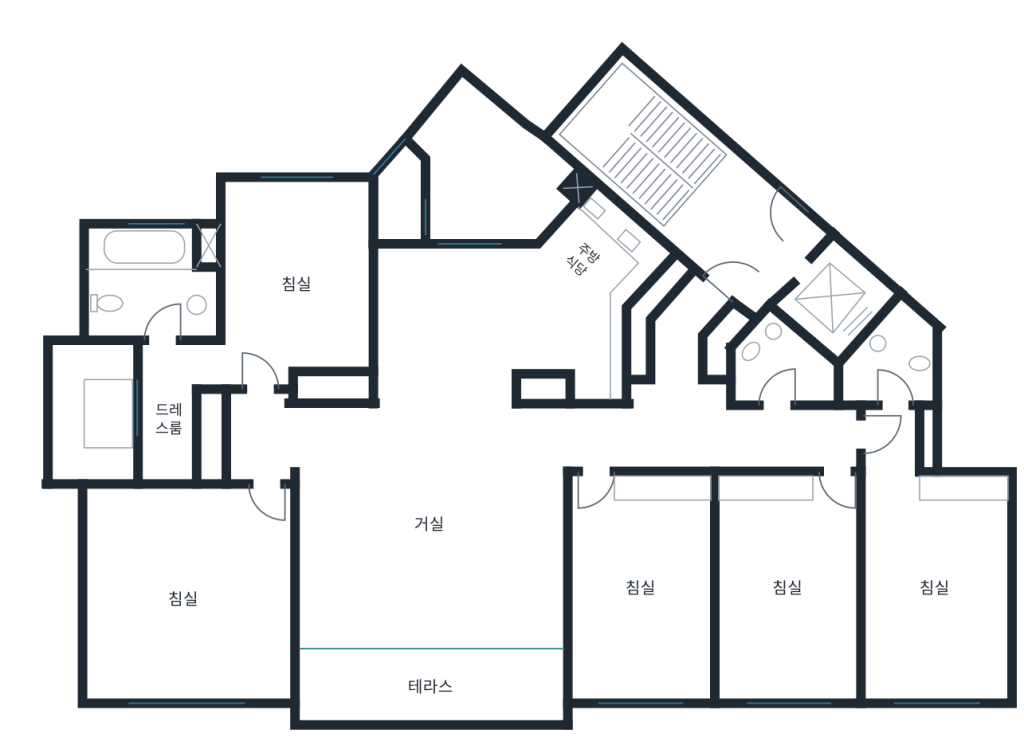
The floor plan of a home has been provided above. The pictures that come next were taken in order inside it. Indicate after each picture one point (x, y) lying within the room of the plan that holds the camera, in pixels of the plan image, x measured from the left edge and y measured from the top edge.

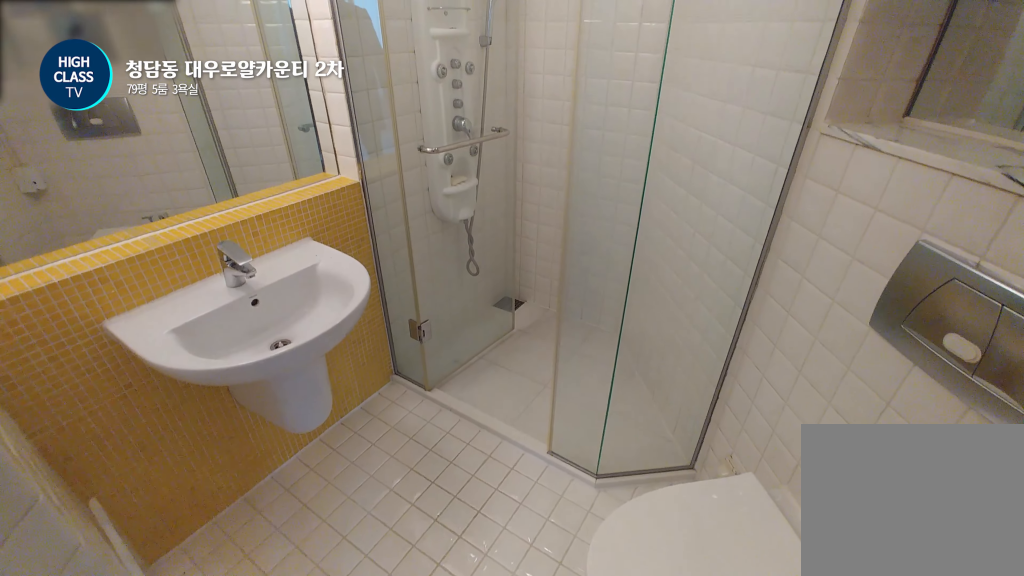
(891, 360)
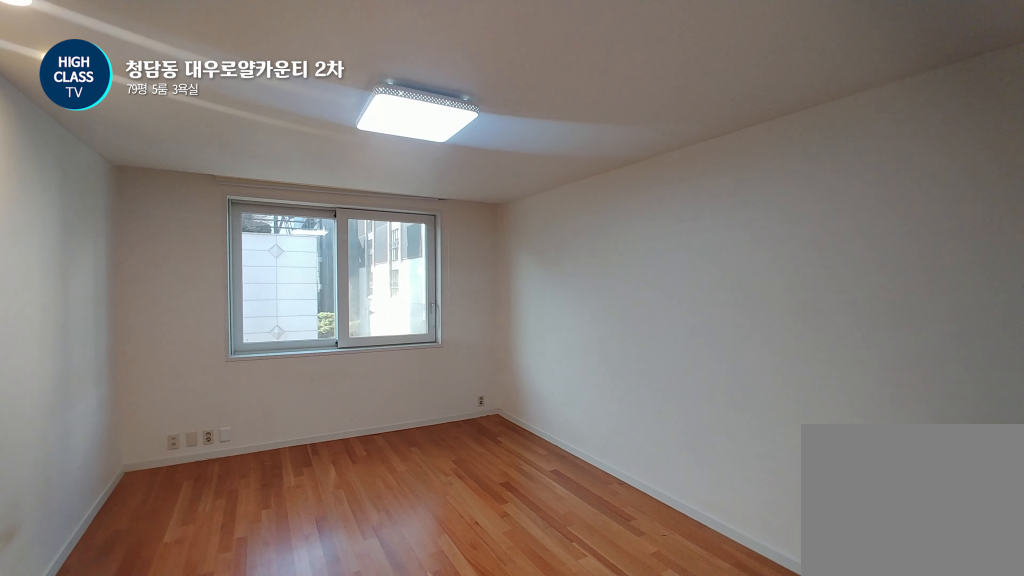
(792, 589)
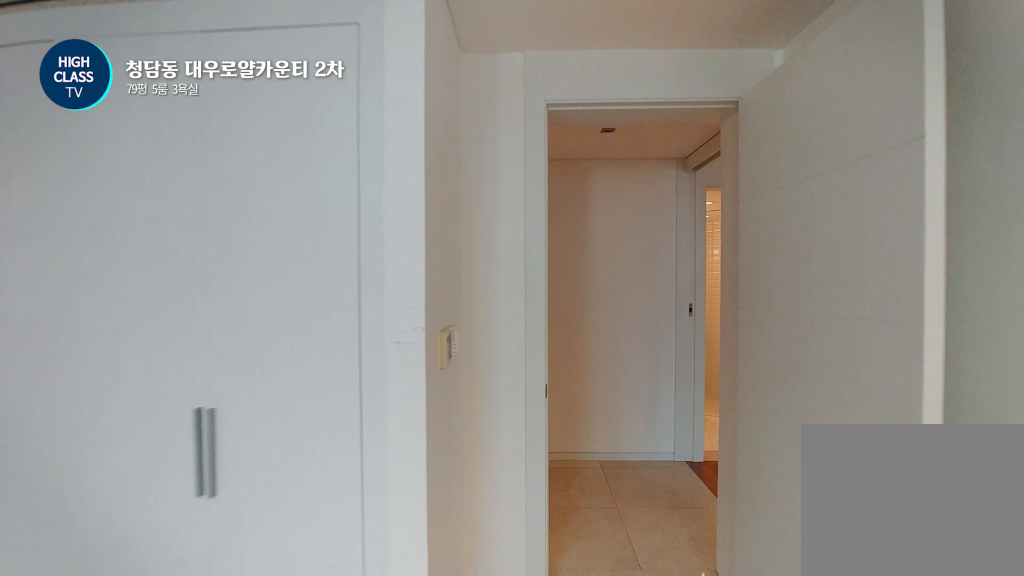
(792, 589)
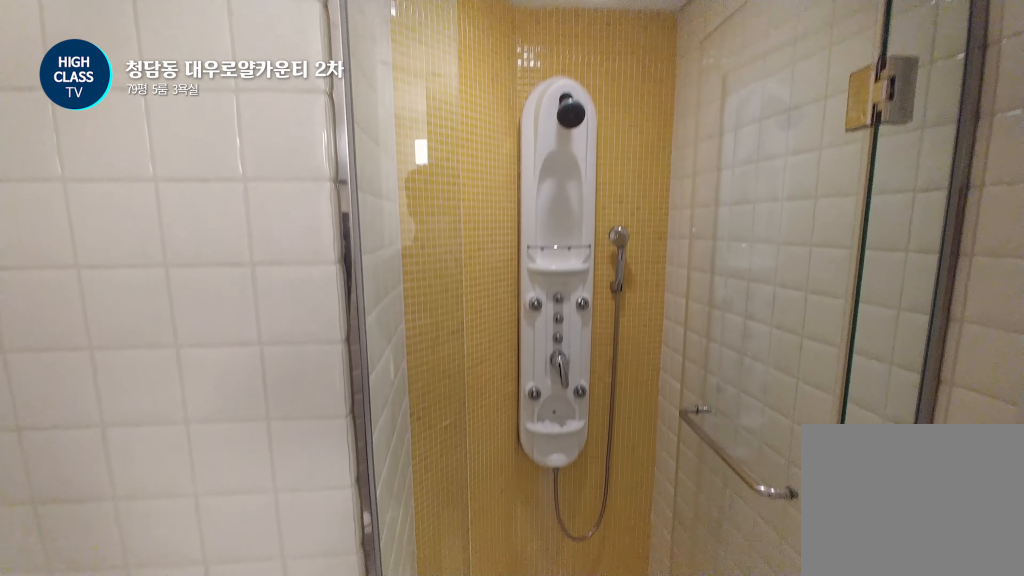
(780, 366)
